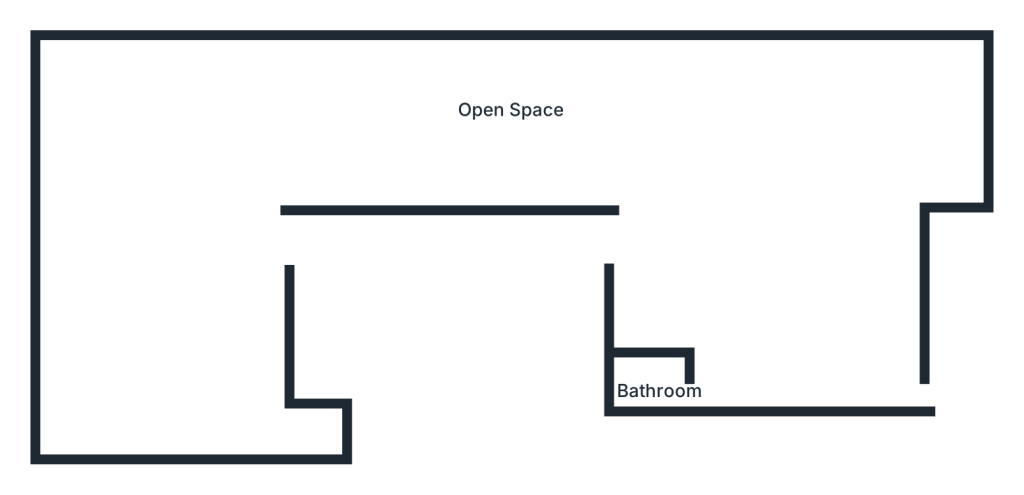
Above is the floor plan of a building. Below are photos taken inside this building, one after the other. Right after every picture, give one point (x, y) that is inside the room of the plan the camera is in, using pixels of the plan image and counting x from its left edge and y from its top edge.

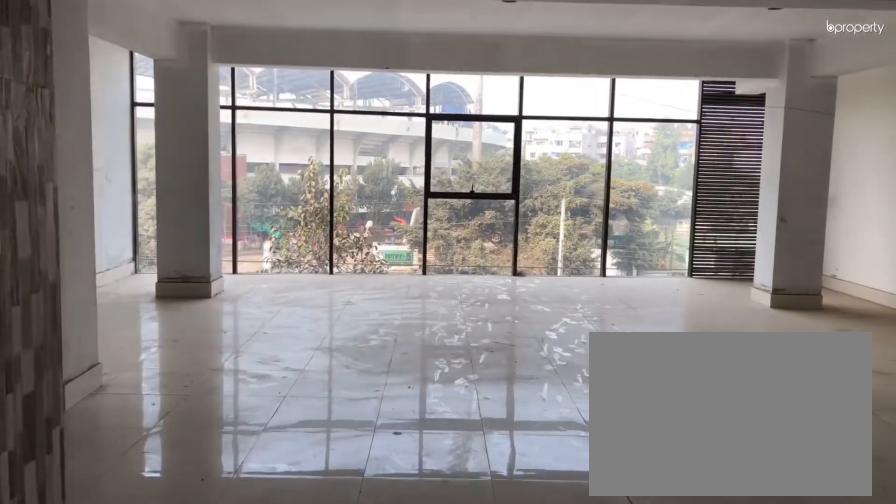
(188, 243)
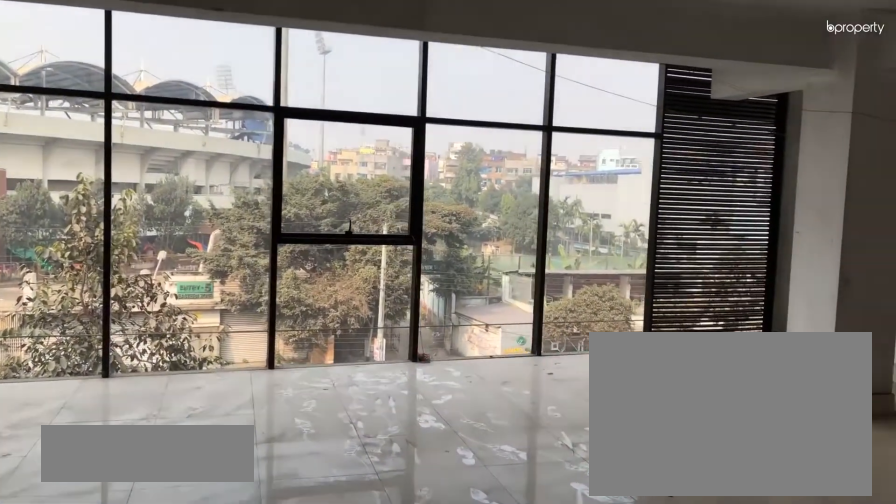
(199, 125)
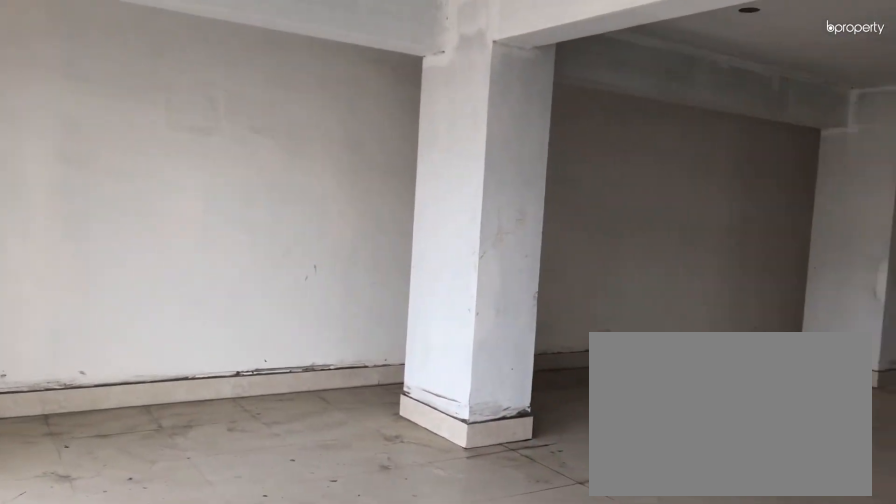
(199, 125)
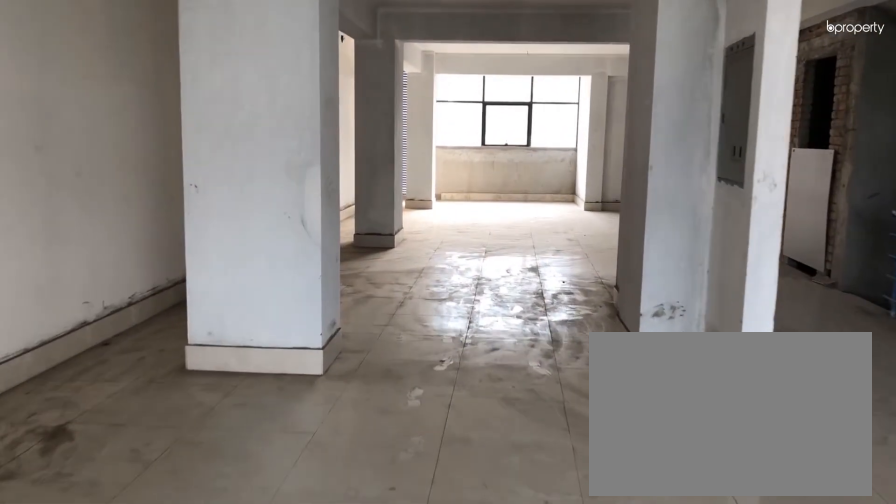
(369, 100)
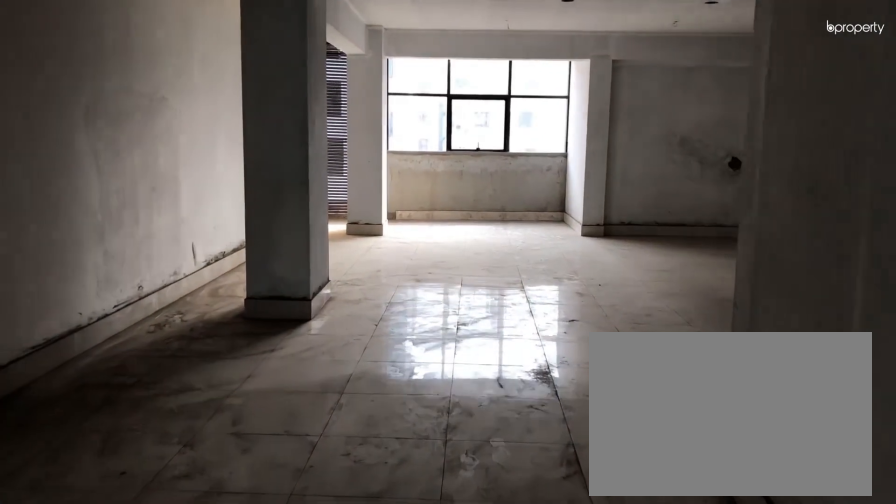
(502, 96)
